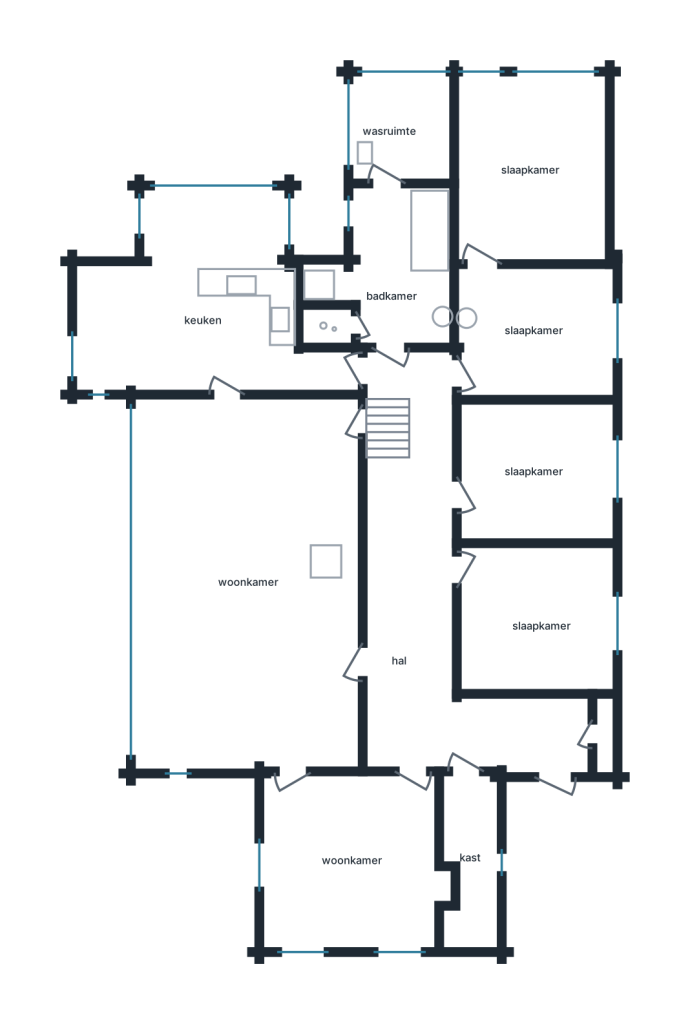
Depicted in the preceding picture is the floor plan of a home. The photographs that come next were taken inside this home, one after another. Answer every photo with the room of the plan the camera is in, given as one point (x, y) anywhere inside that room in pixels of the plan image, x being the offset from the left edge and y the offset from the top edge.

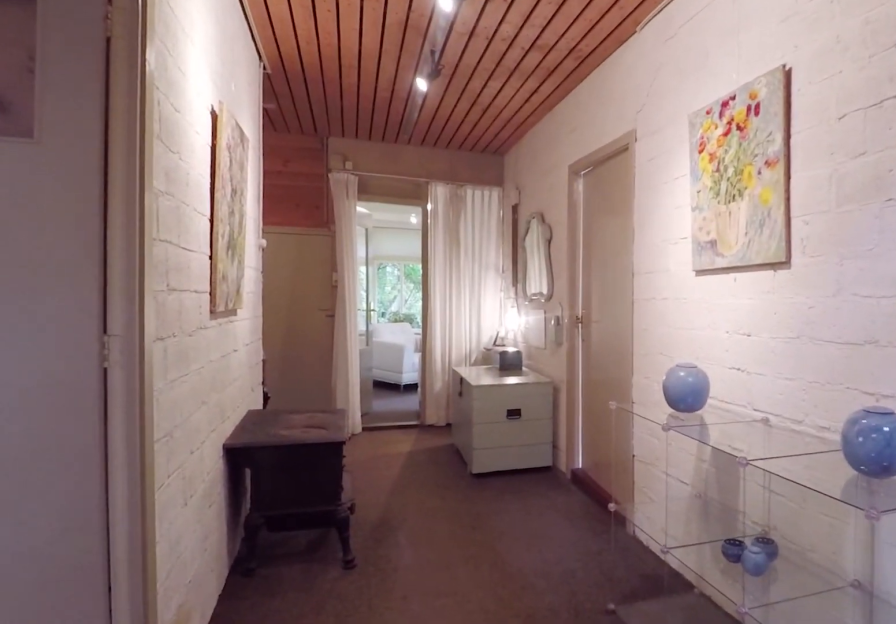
(436, 605)
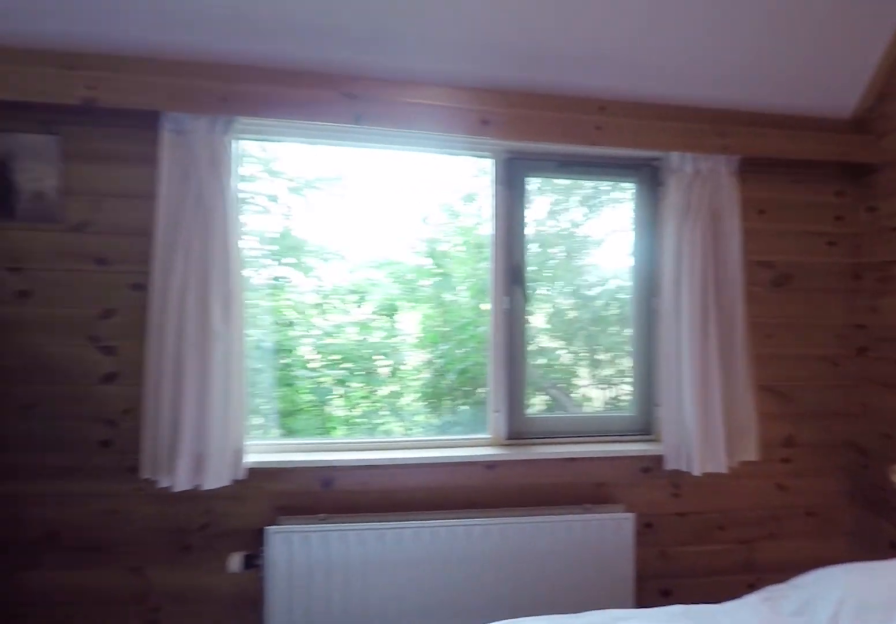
(534, 618)
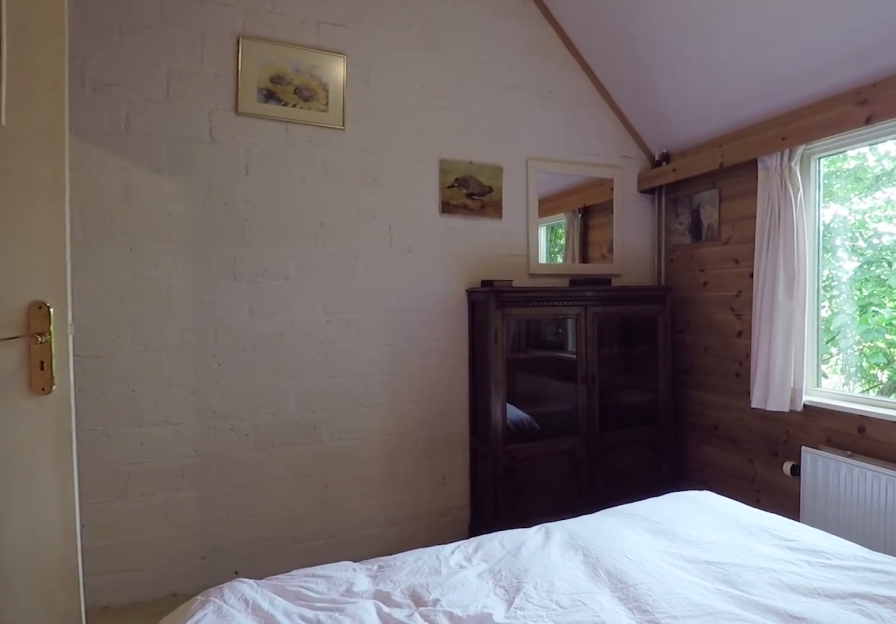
(534, 618)
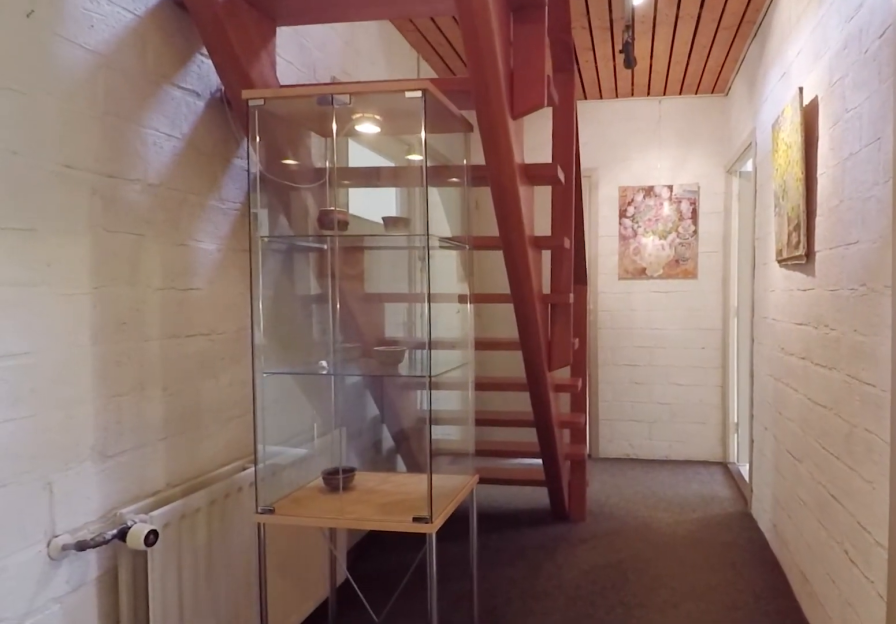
(436, 605)
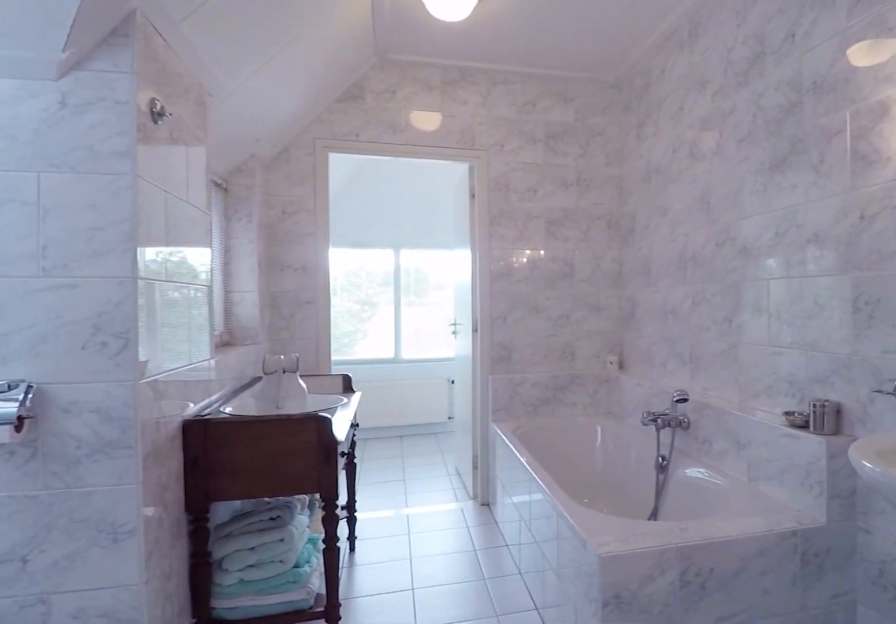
(394, 266)
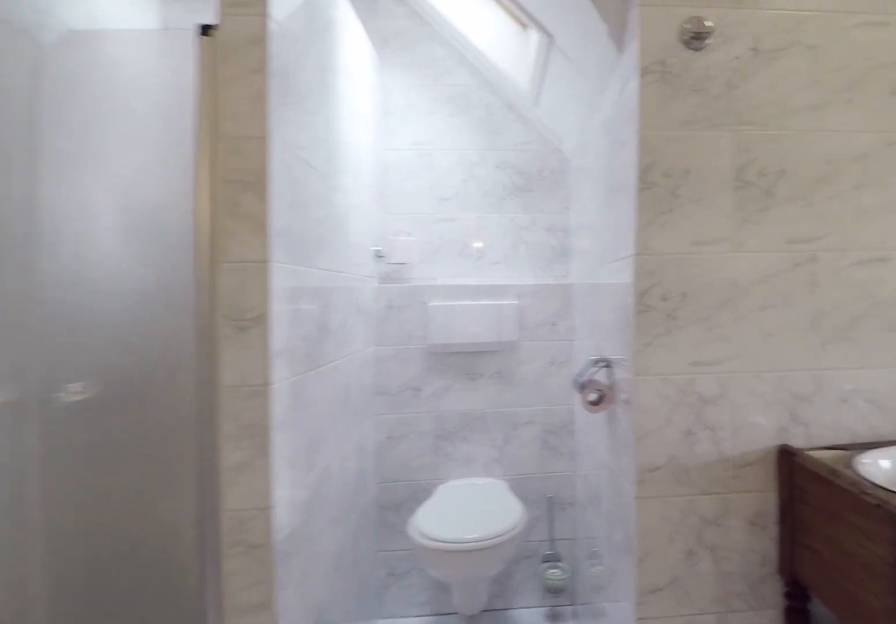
(394, 266)
